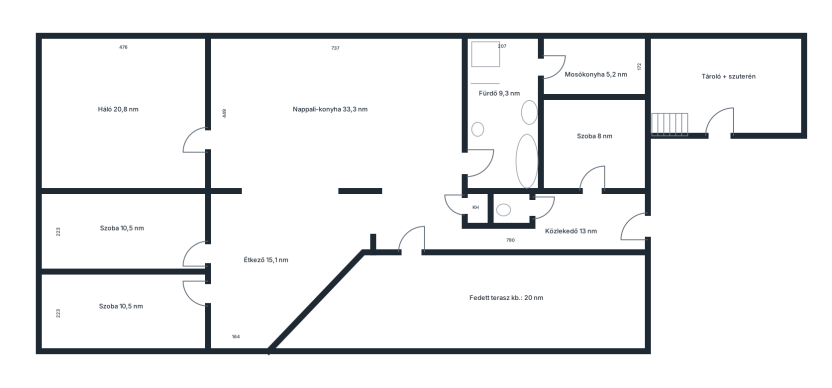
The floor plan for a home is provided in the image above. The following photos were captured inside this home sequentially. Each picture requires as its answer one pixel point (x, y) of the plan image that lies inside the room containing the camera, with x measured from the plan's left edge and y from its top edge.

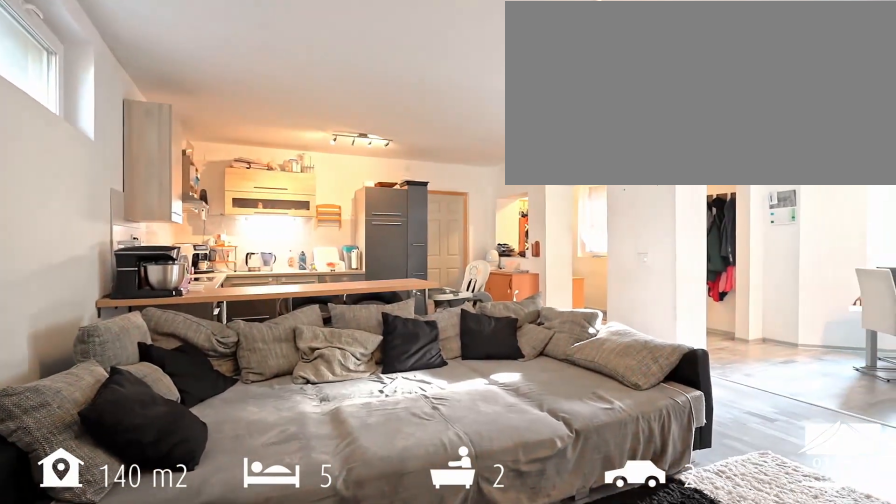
(337, 114)
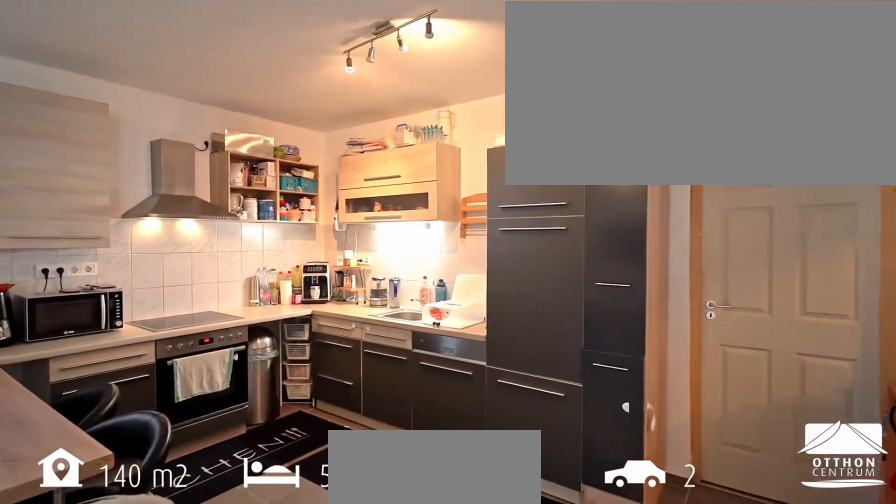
(337, 114)
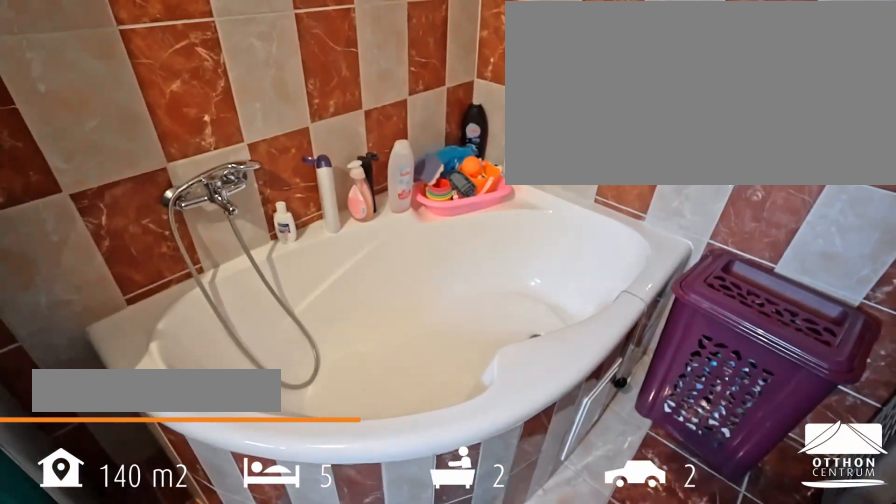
(502, 118)
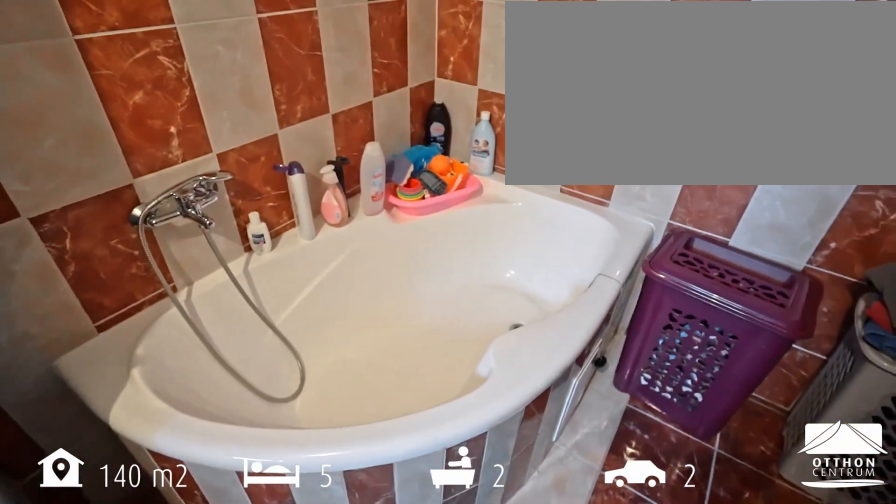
(502, 118)
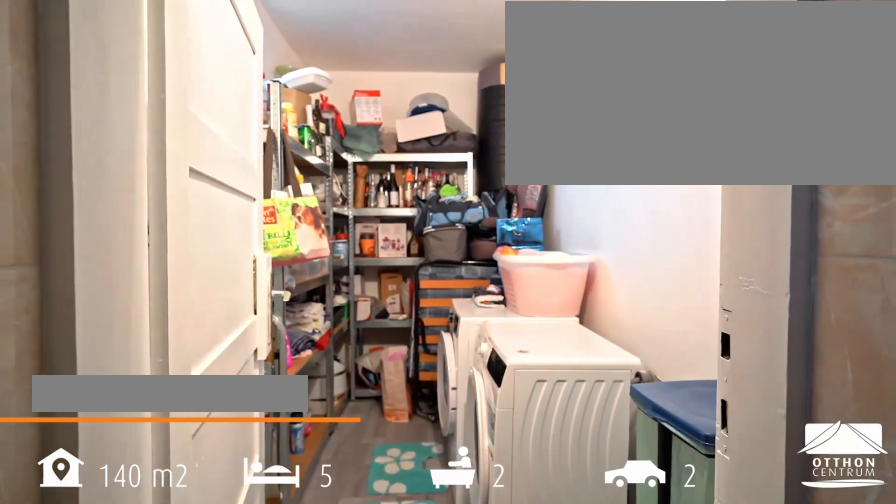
(594, 67)
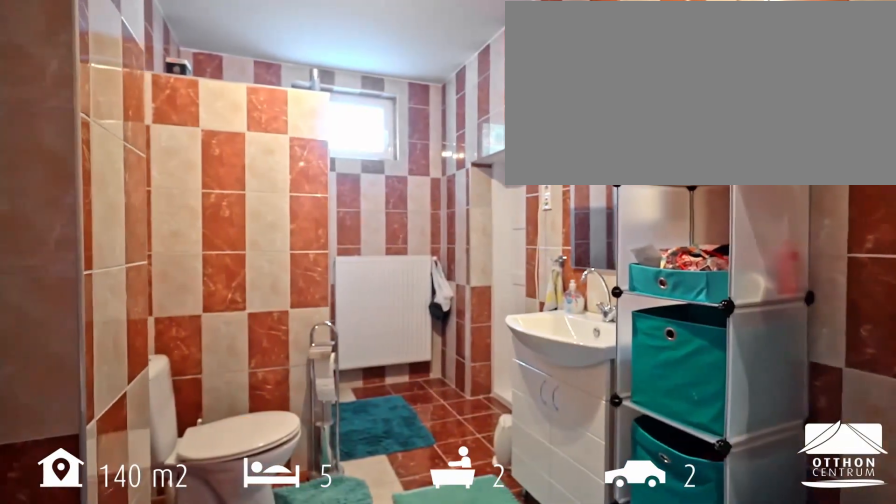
(502, 116)
